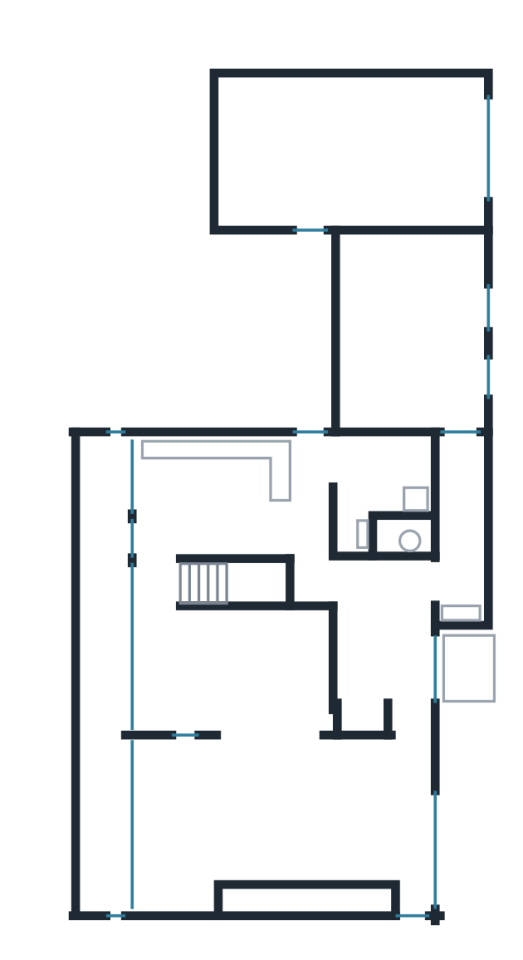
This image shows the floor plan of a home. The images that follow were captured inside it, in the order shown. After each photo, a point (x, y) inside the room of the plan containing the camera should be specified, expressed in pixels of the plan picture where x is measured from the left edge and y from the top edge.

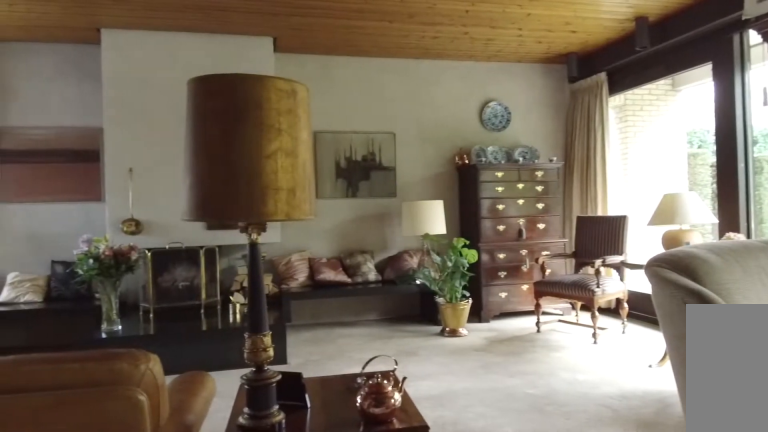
(263, 762)
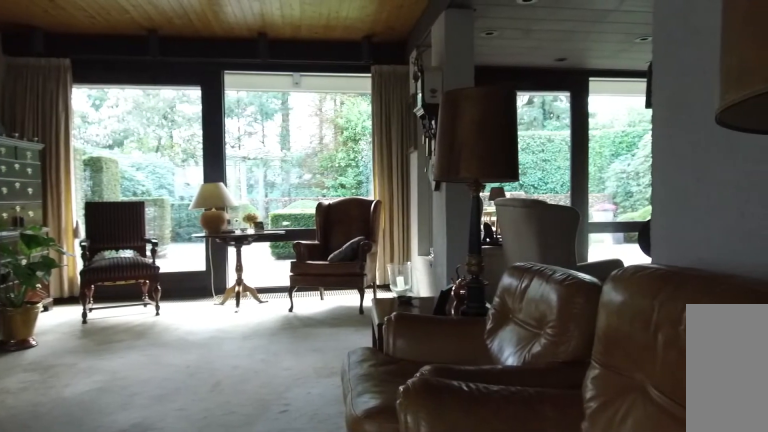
(262, 763)
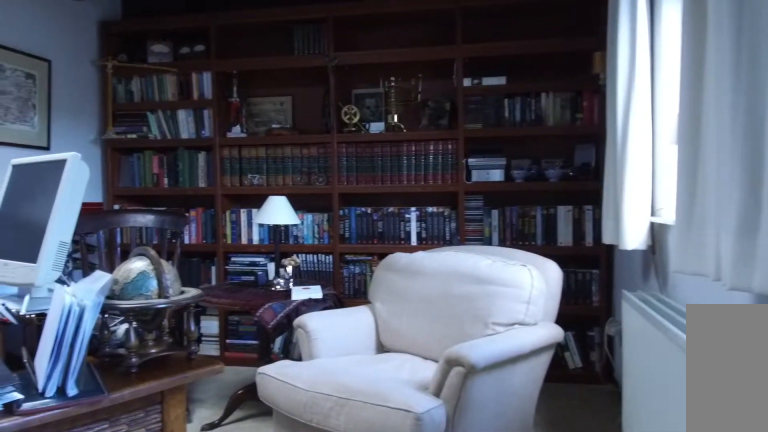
(410, 331)
